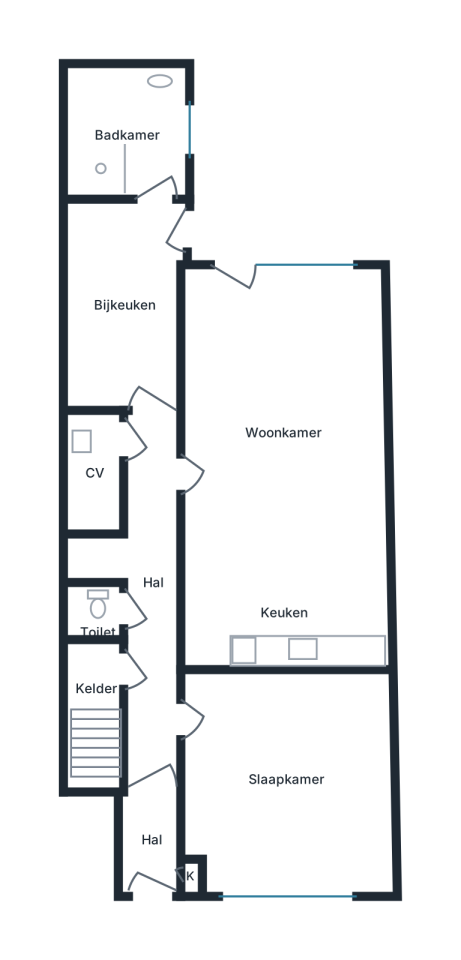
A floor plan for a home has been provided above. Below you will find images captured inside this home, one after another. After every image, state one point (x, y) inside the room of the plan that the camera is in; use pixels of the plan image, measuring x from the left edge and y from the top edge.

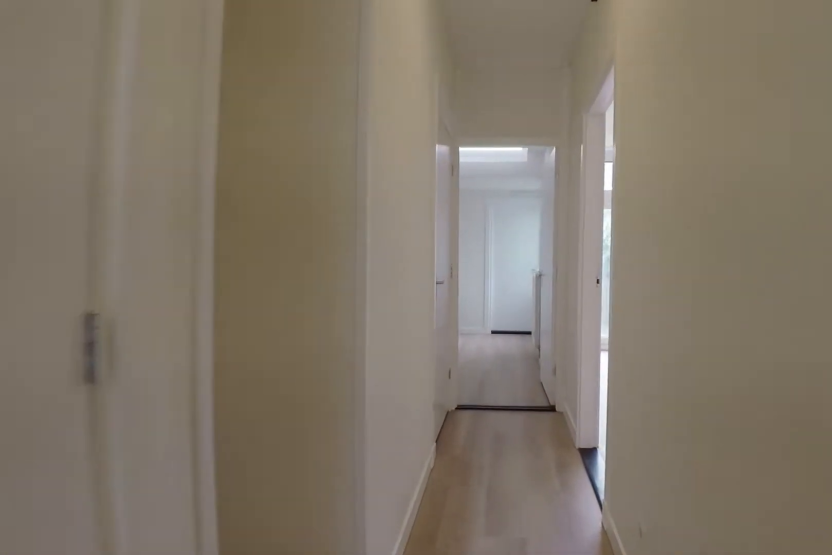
(146, 595)
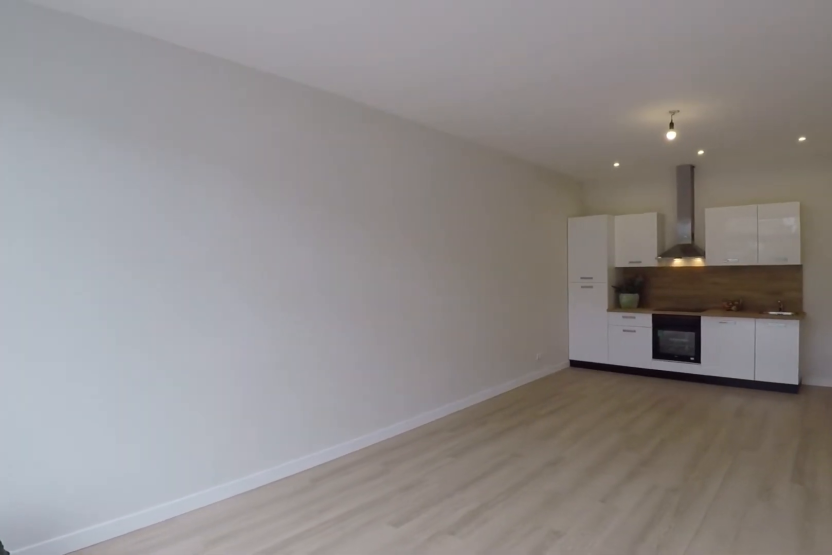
(282, 469)
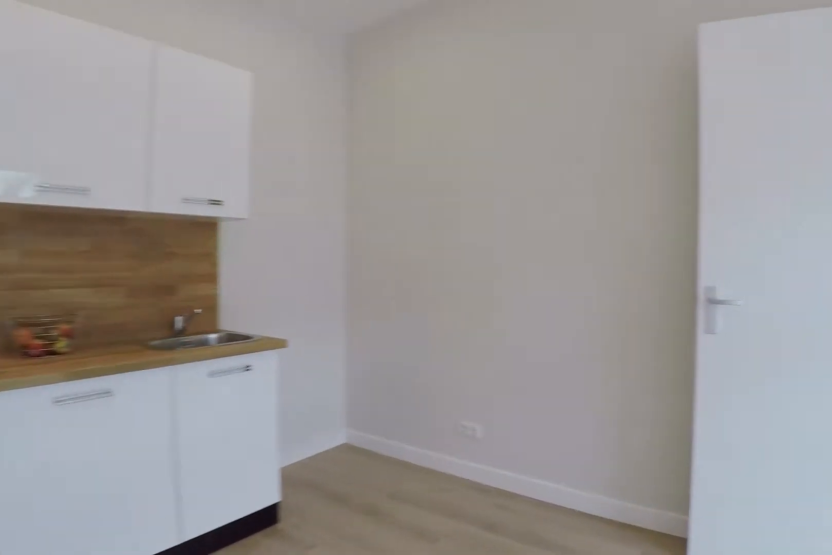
(282, 469)
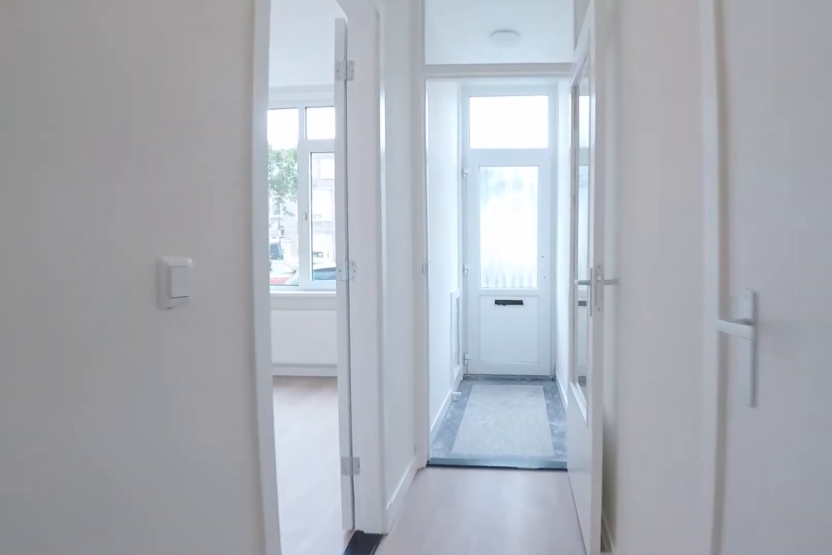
(146, 595)
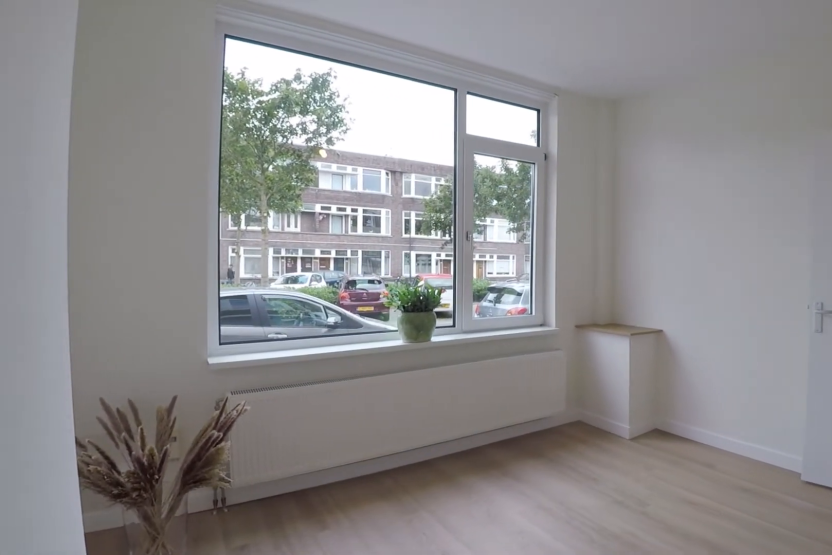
(286, 780)
